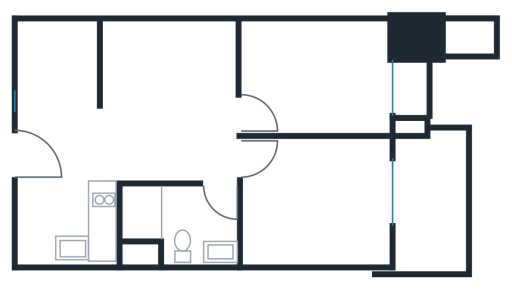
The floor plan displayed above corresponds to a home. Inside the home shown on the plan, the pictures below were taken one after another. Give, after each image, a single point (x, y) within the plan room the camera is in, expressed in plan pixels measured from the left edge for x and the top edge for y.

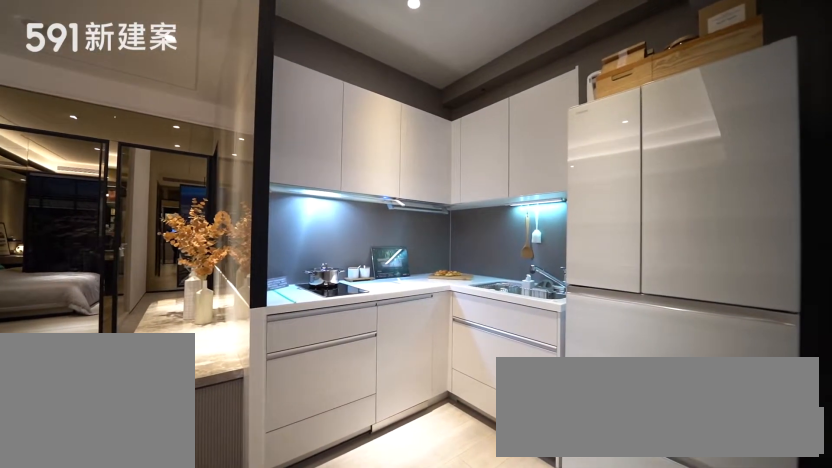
(68, 225)
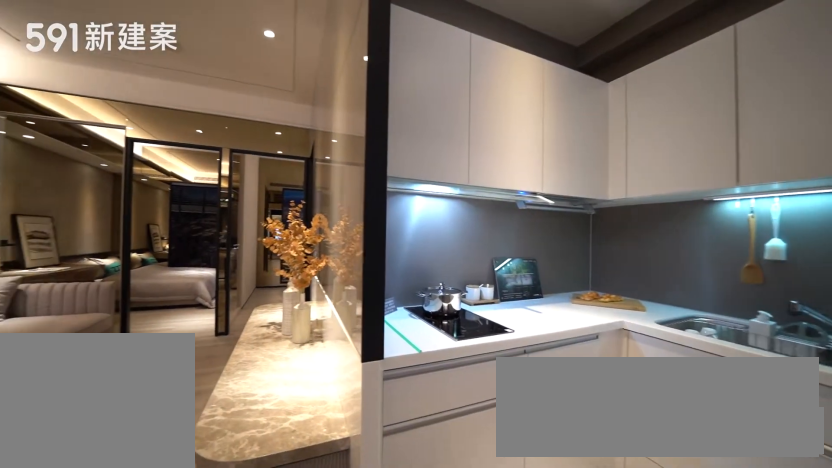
(68, 225)
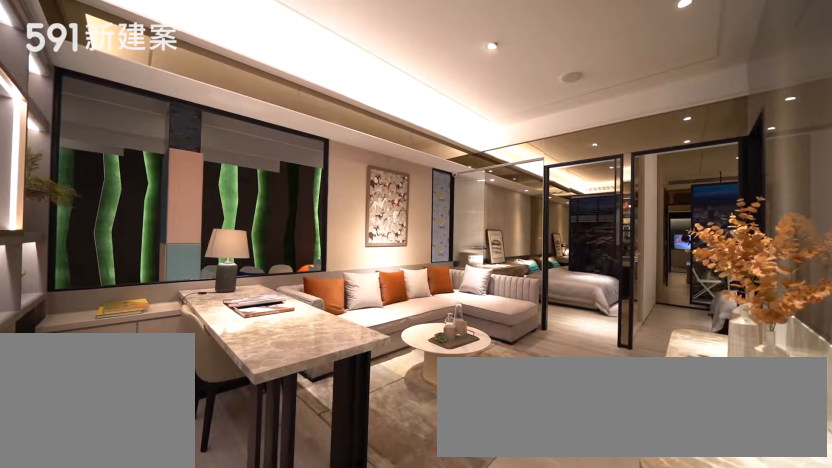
(132, 99)
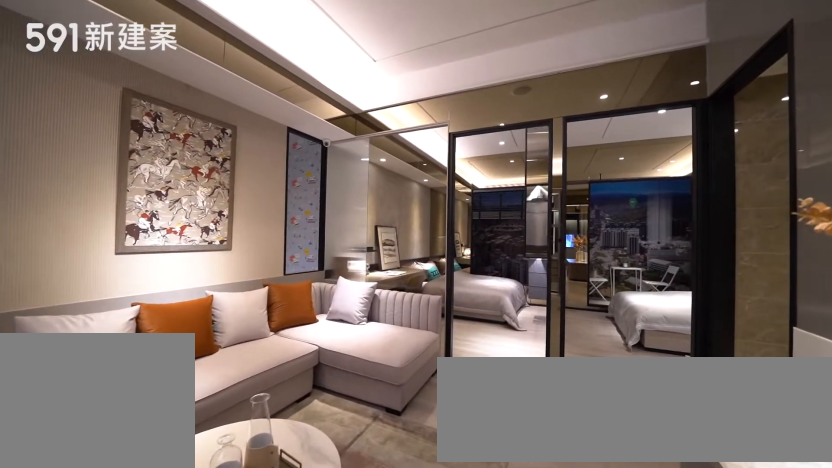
(132, 99)
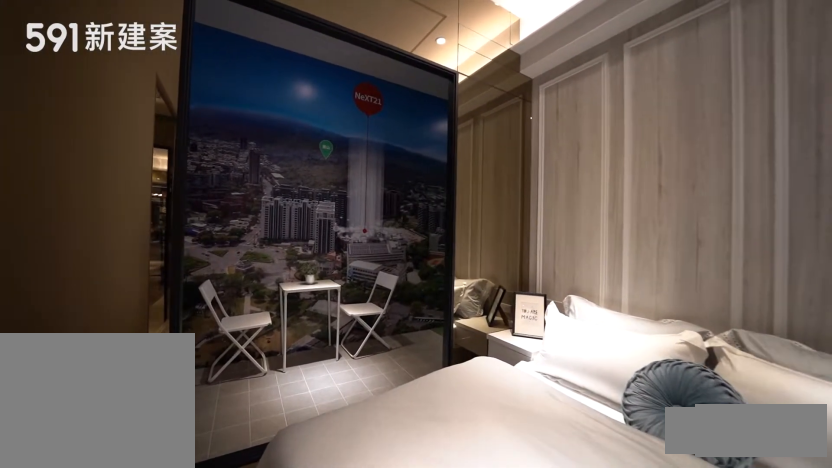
(322, 203)
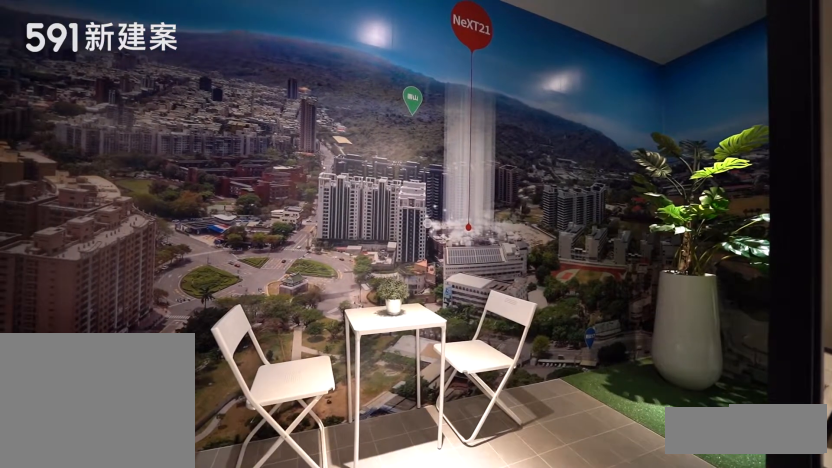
(433, 201)
